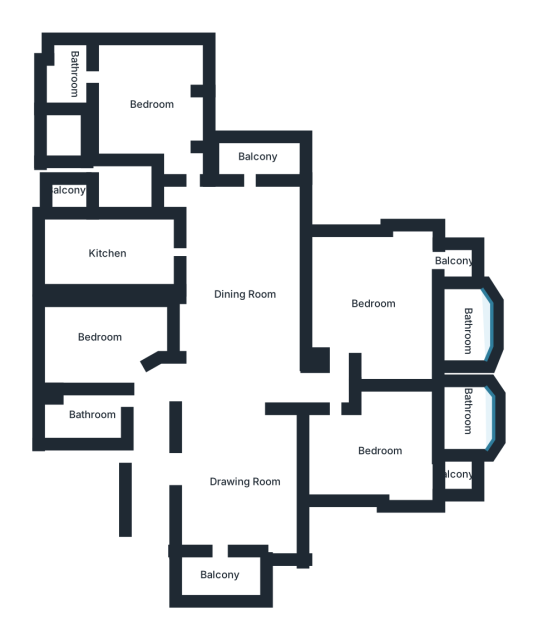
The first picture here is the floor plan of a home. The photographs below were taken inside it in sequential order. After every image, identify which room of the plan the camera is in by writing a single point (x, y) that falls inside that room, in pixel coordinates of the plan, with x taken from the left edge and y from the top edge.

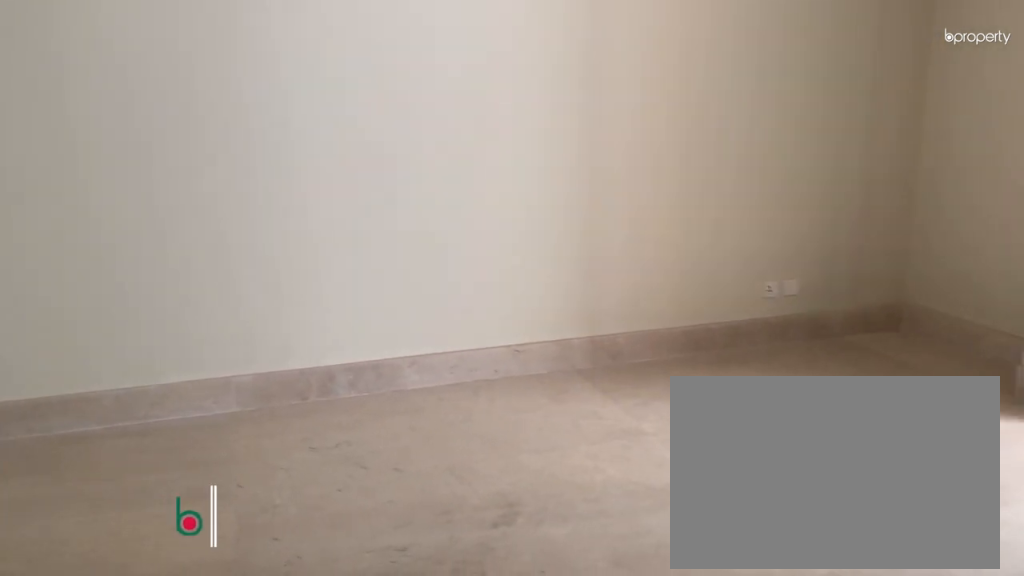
(241, 484)
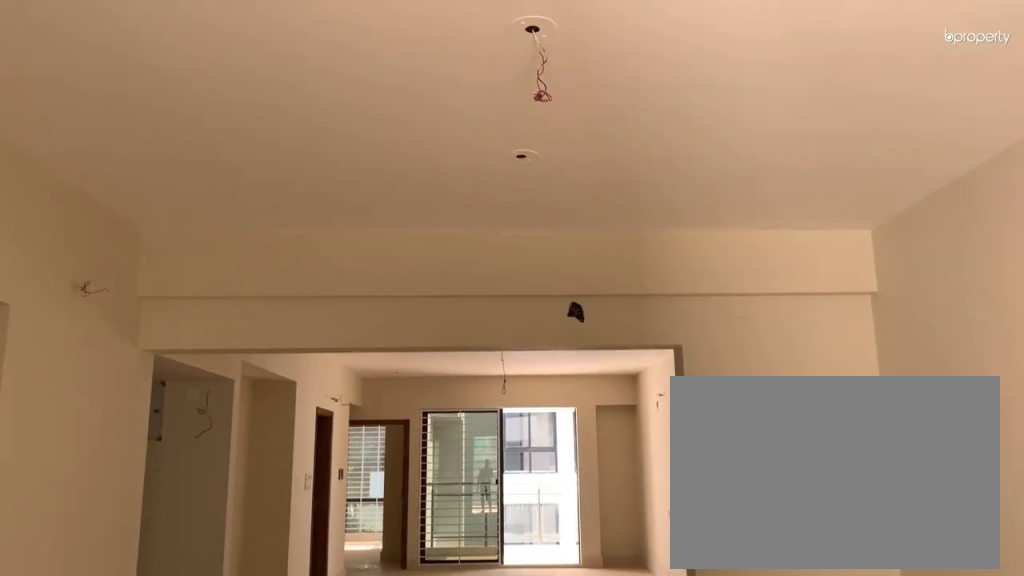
(241, 484)
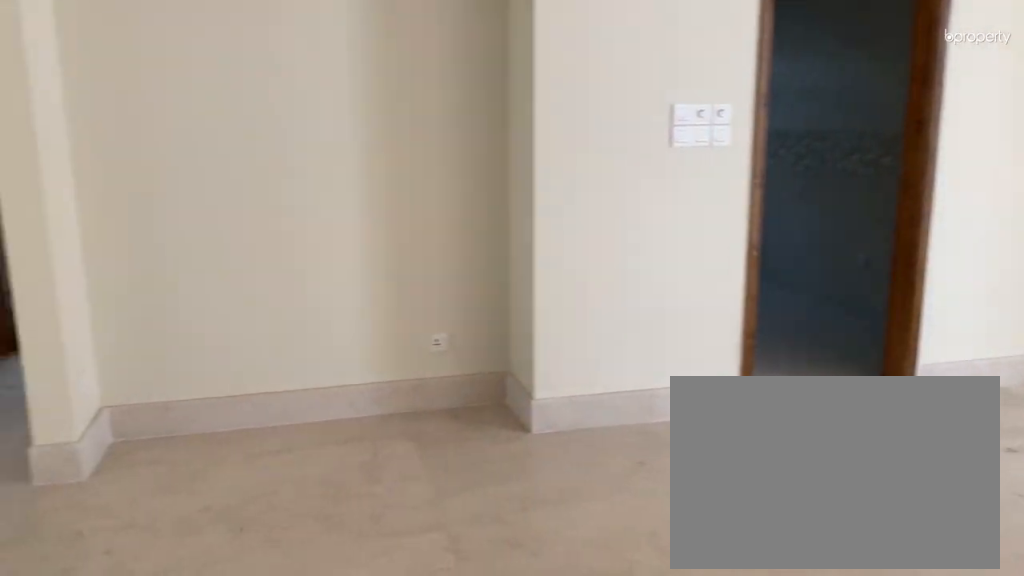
(243, 295)
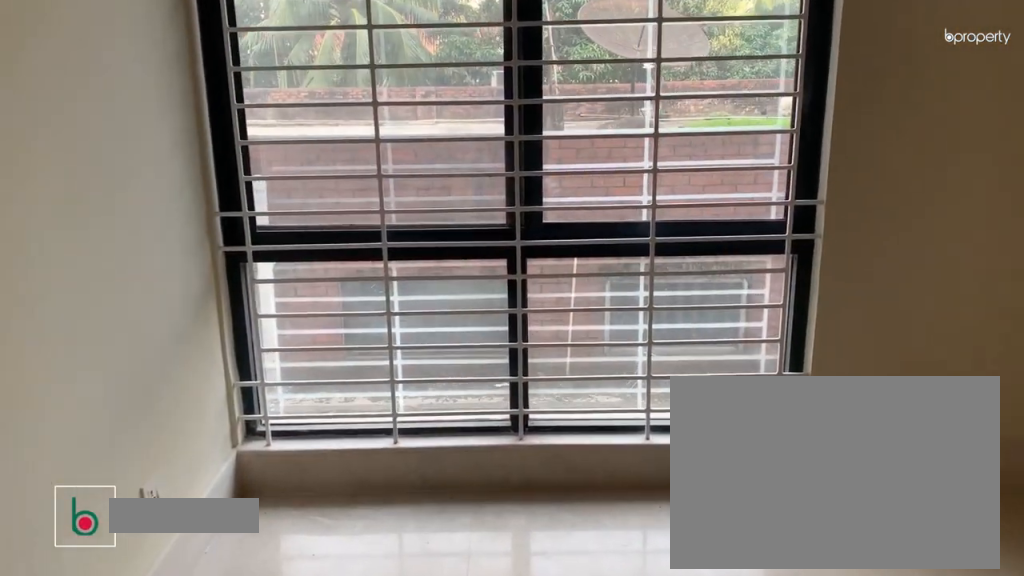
(100, 336)
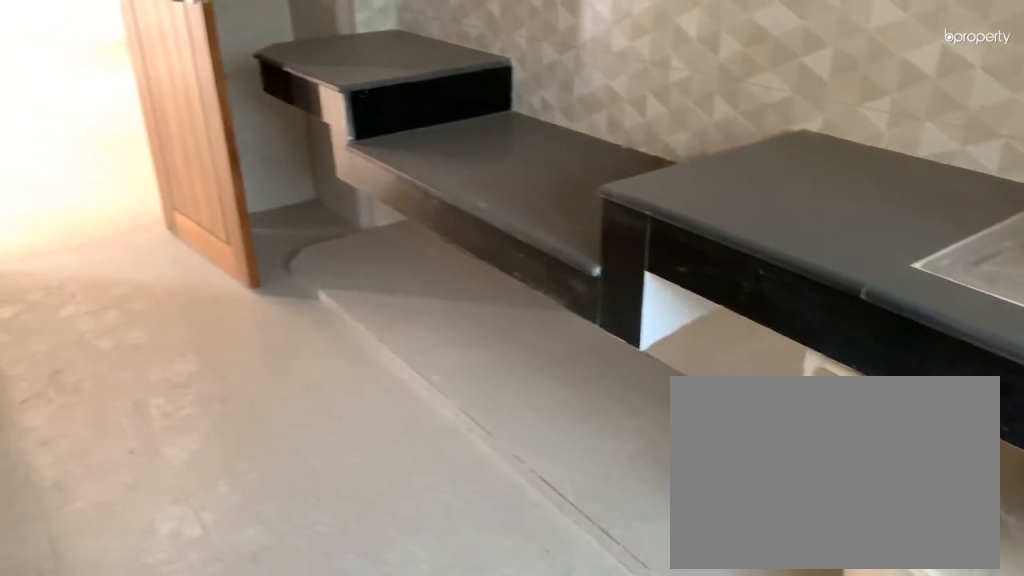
(111, 253)
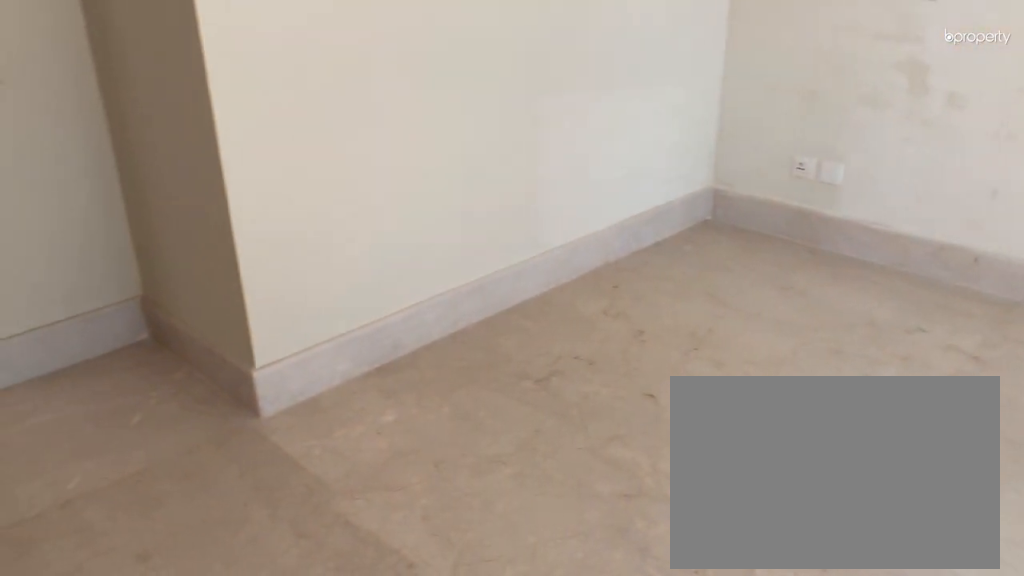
(153, 104)
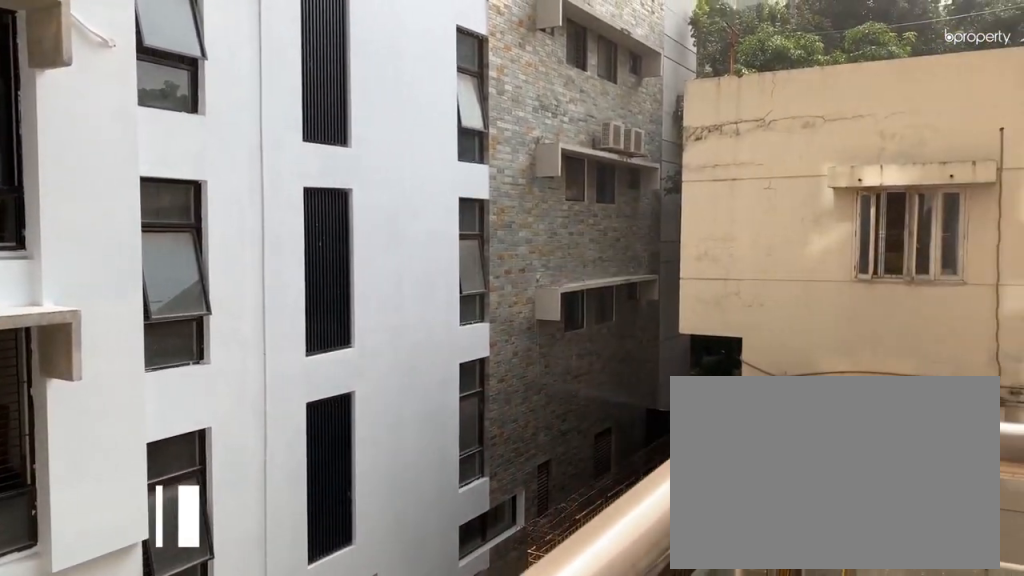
(255, 163)
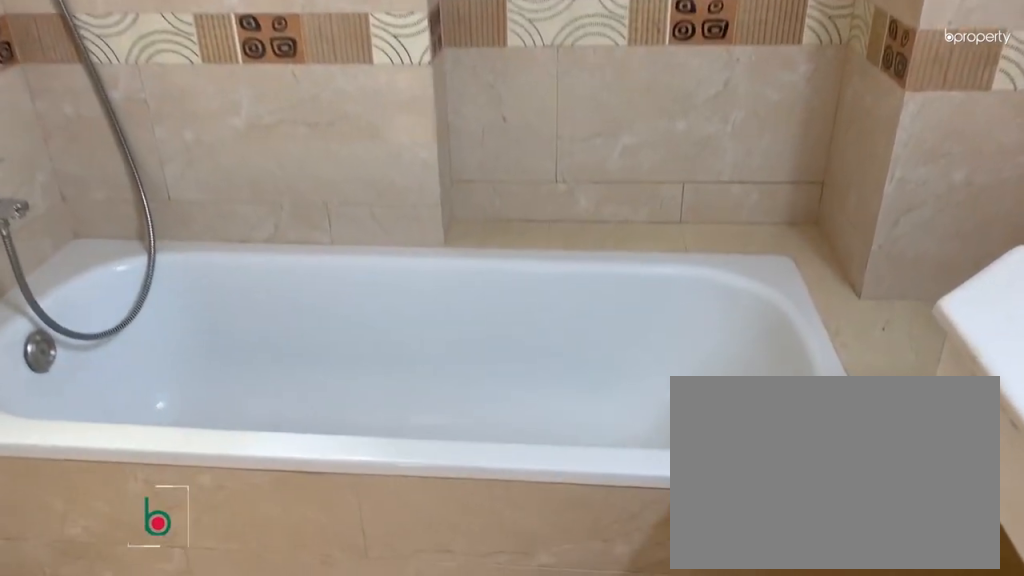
(462, 330)
